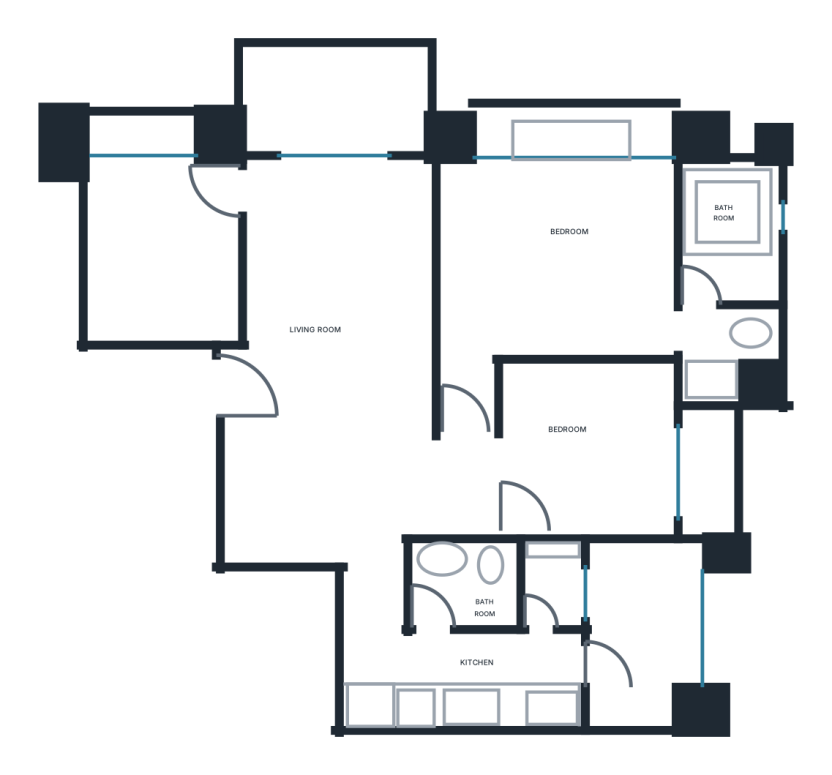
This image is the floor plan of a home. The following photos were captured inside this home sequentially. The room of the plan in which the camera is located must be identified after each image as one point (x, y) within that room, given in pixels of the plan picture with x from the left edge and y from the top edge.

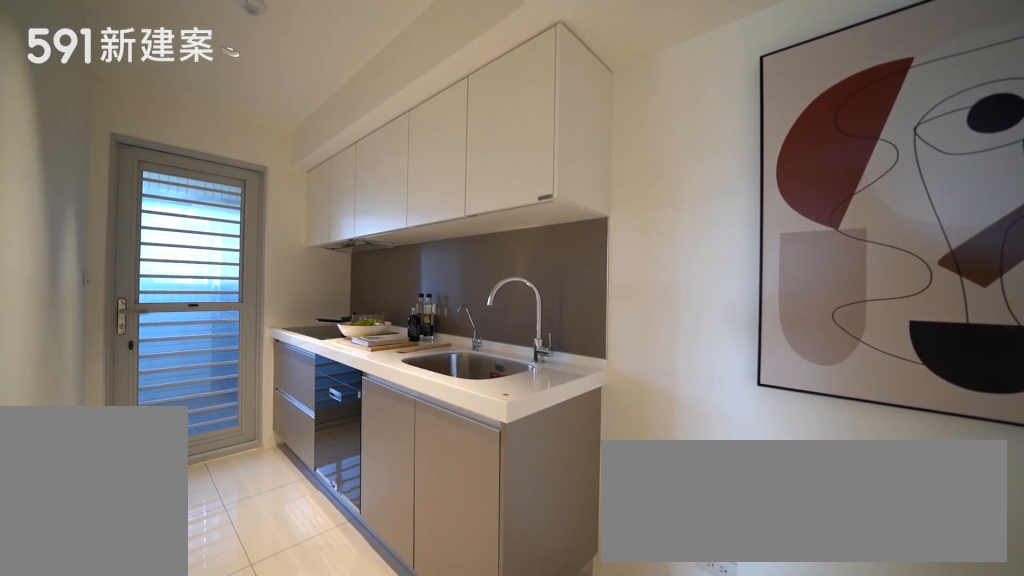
(464, 686)
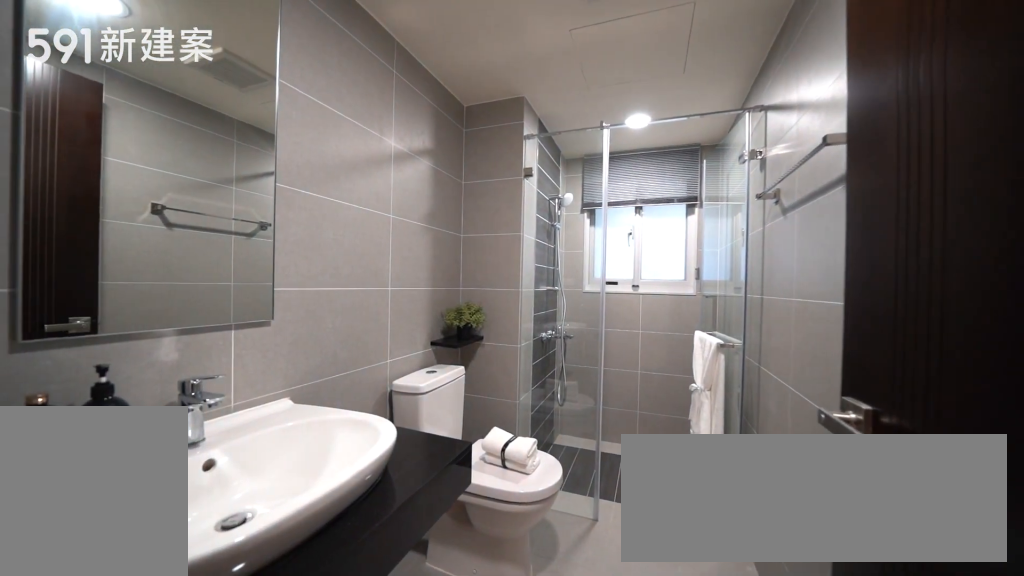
(493, 585)
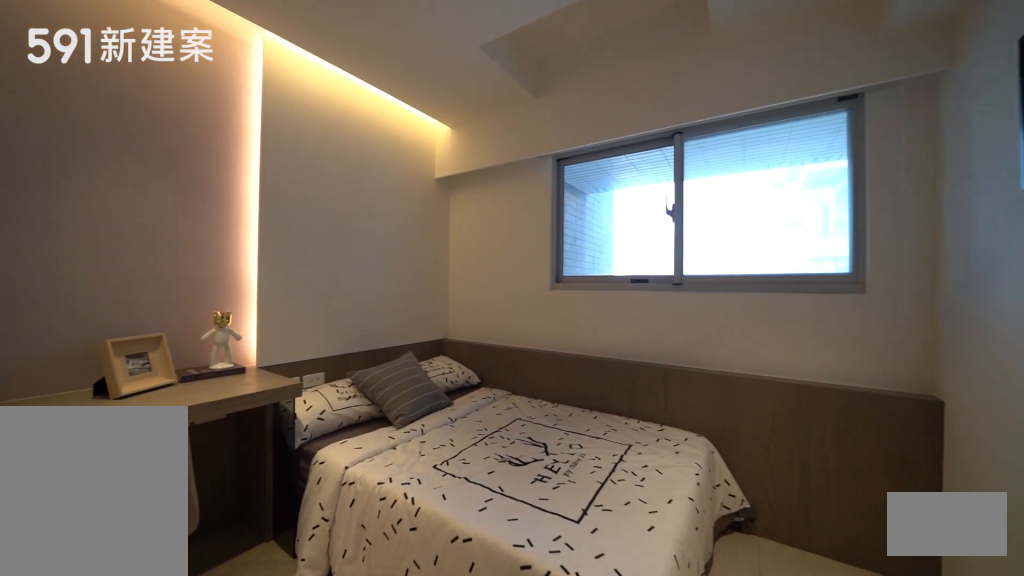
(589, 447)
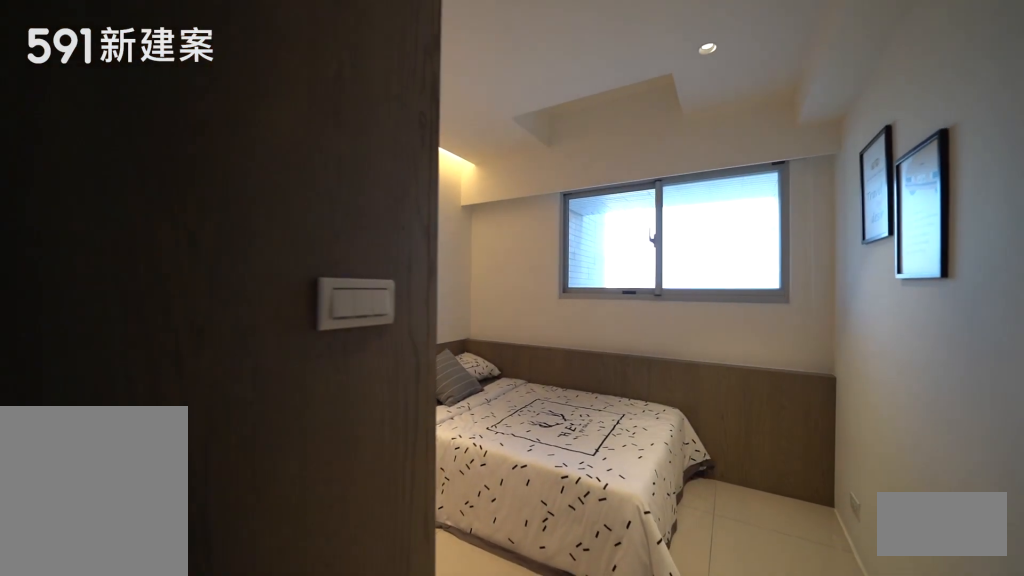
(589, 447)
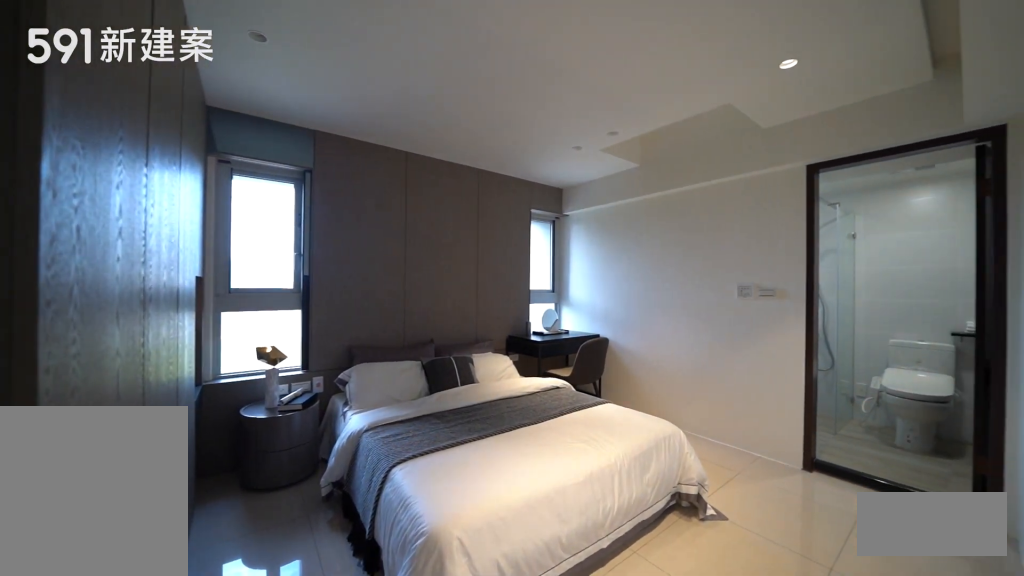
(544, 270)
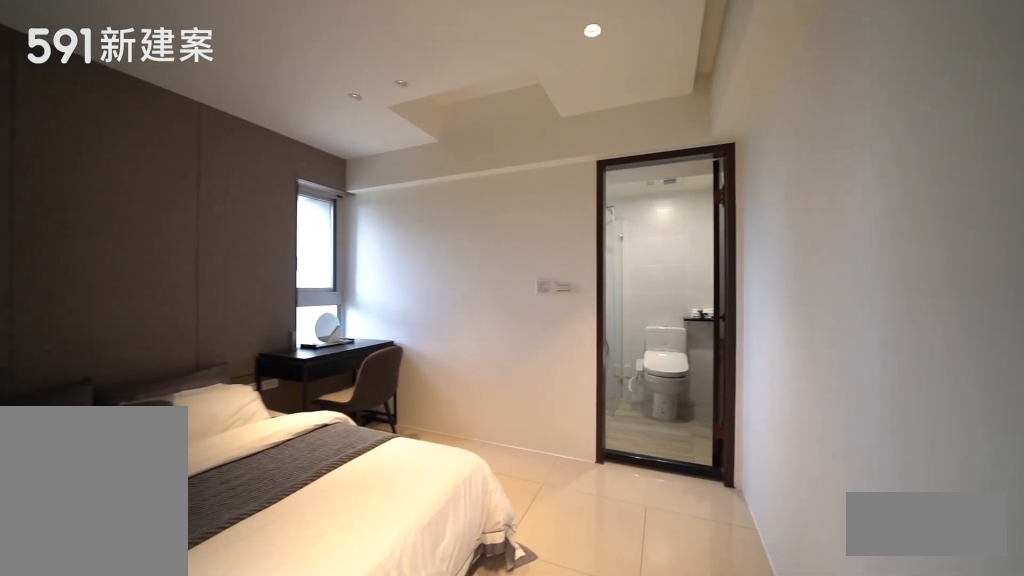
(544, 270)
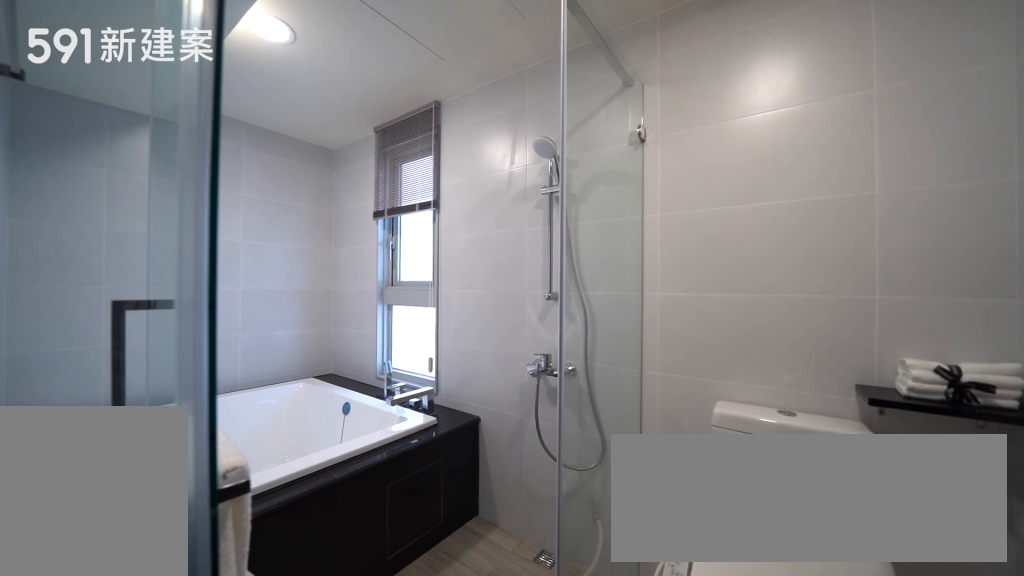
(730, 280)
